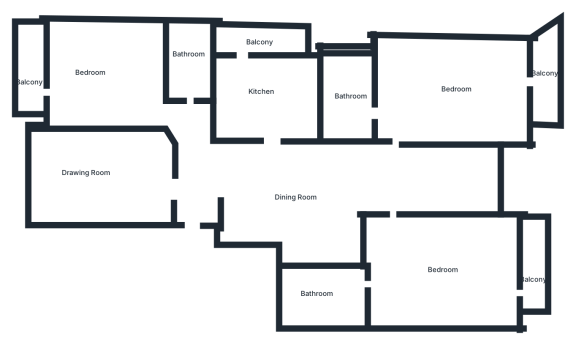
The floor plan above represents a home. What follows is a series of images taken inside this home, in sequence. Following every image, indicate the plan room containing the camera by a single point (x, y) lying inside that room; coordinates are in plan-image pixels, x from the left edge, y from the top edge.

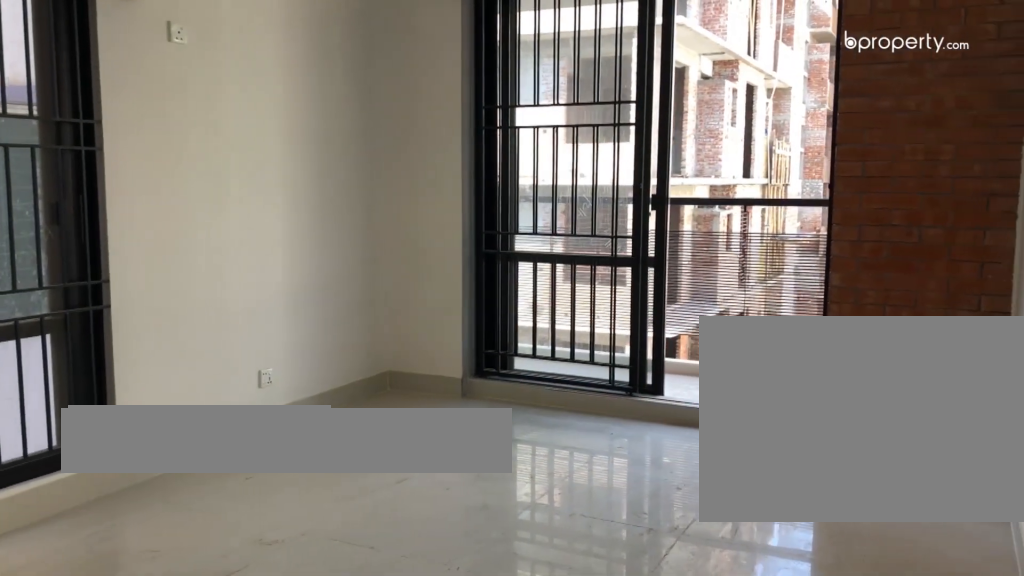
(446, 89)
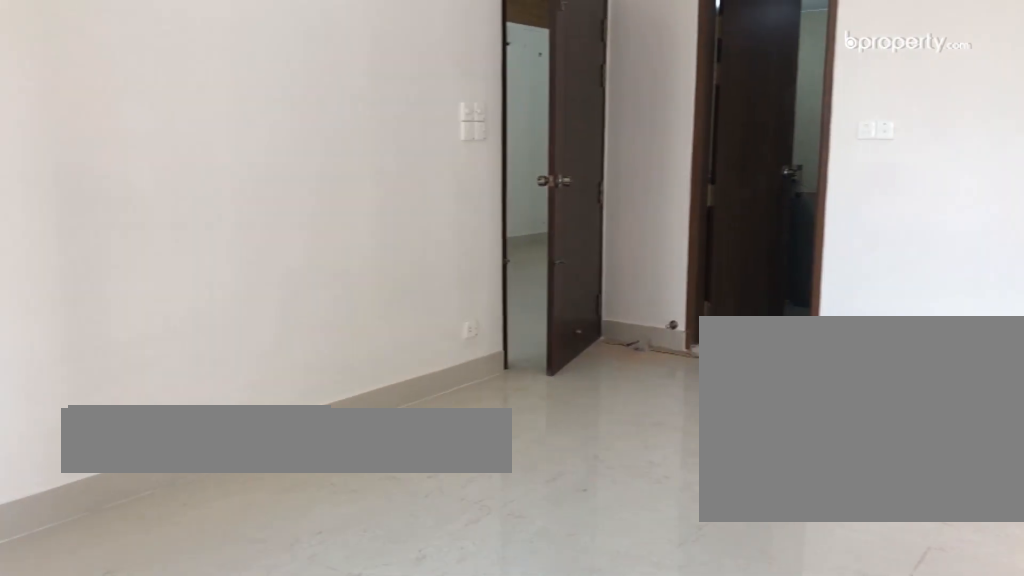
(446, 89)
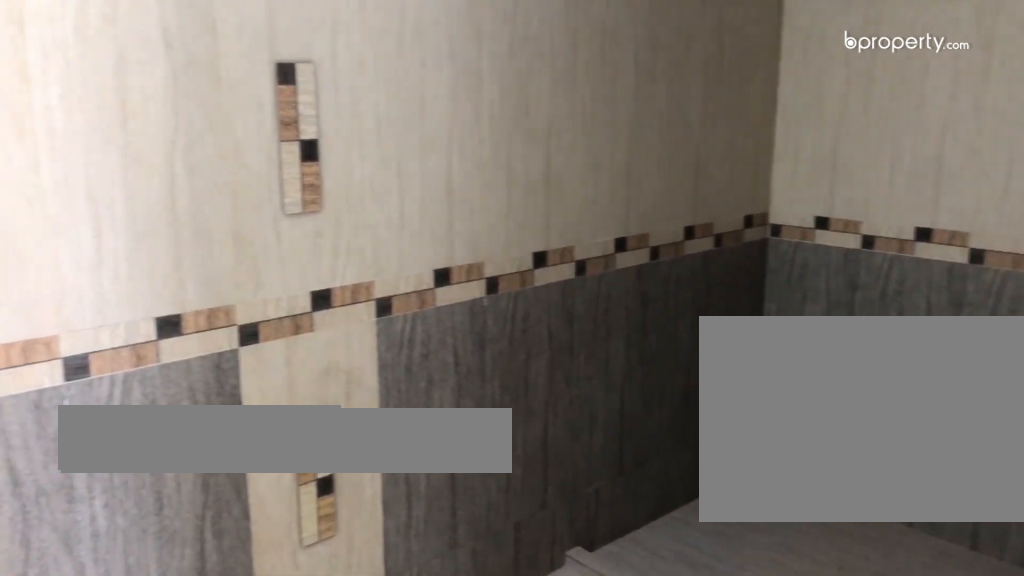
(349, 105)
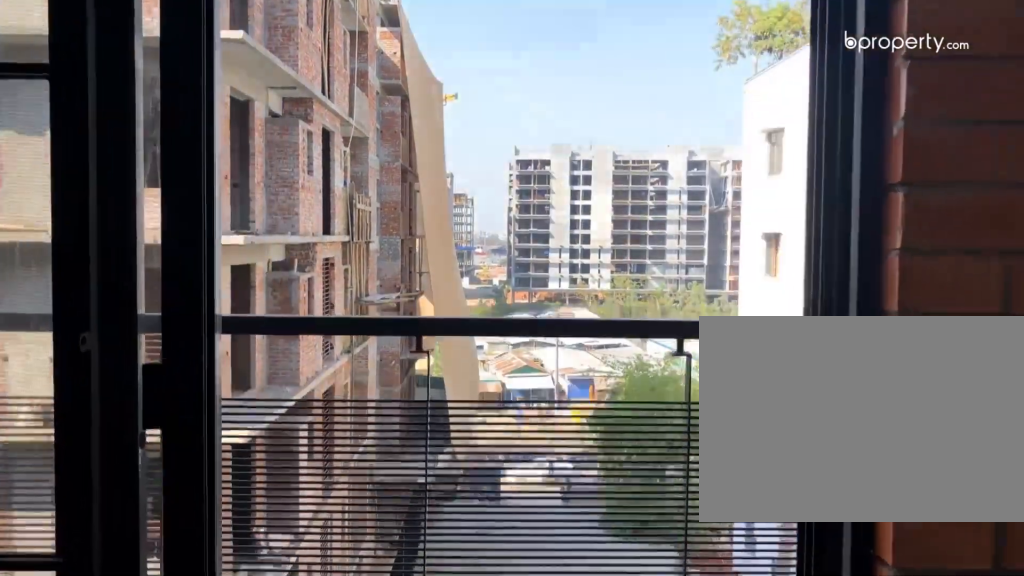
(544, 83)
